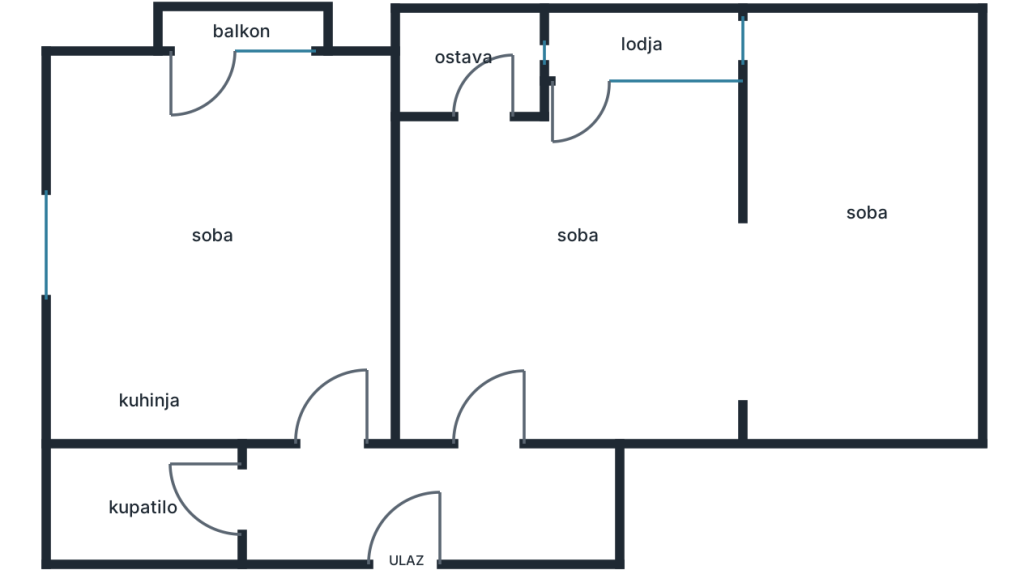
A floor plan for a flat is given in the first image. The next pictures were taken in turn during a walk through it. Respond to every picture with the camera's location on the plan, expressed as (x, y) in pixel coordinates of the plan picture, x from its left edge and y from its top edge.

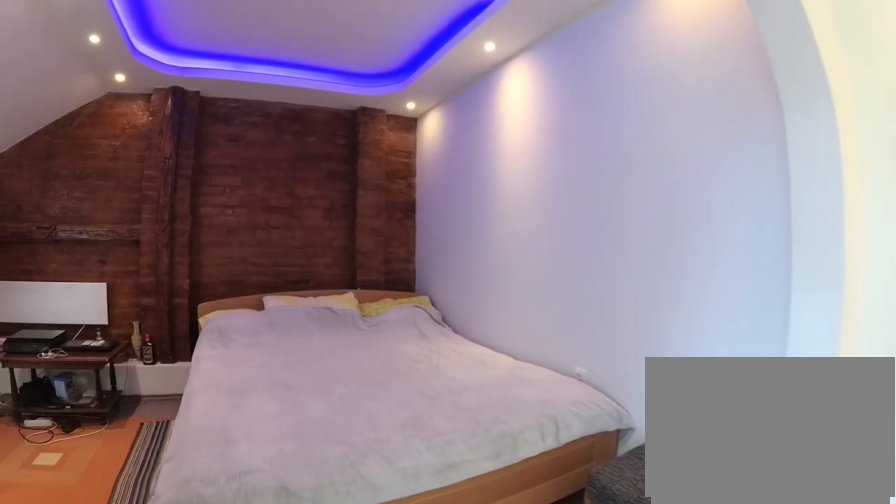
(649, 233)
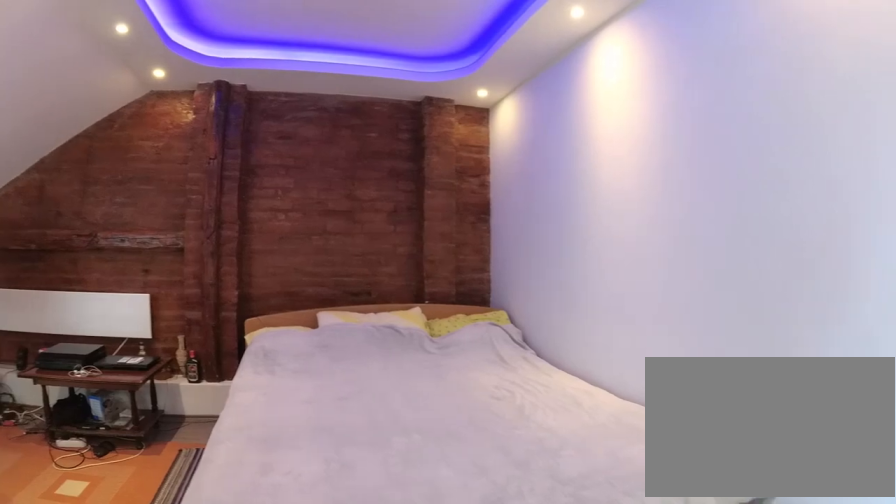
(670, 249)
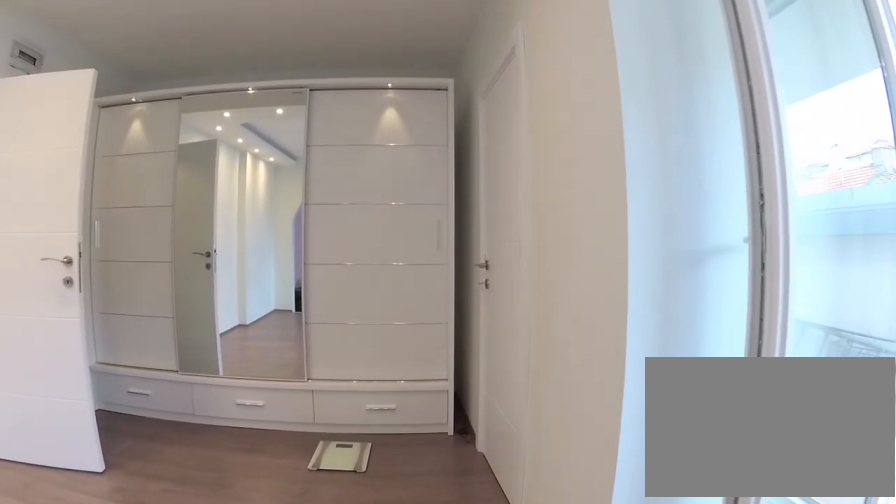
(635, 204)
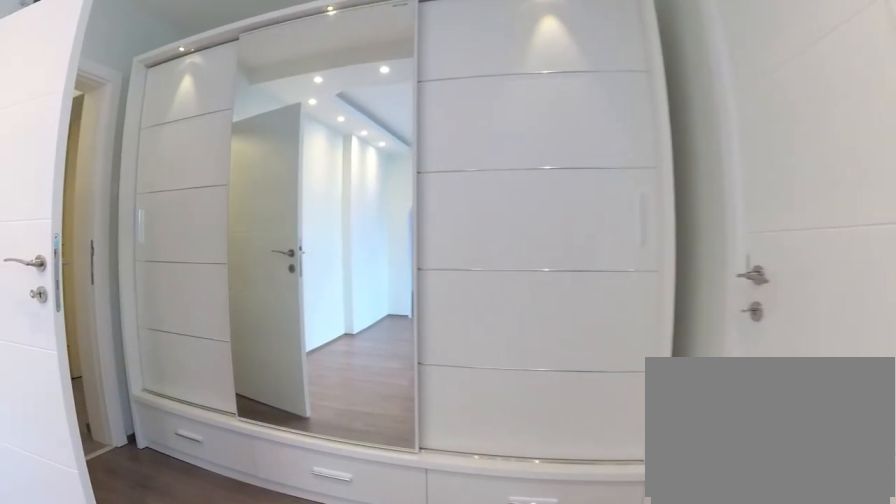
(565, 214)
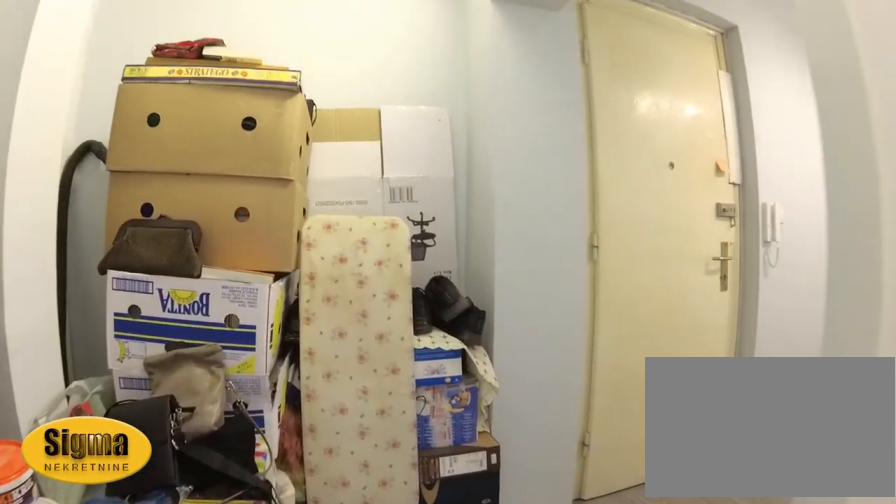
(493, 380)
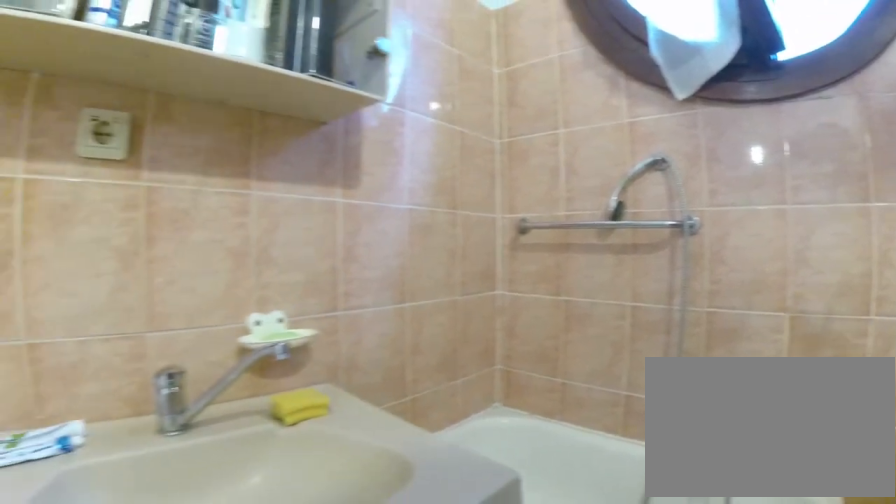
(118, 479)
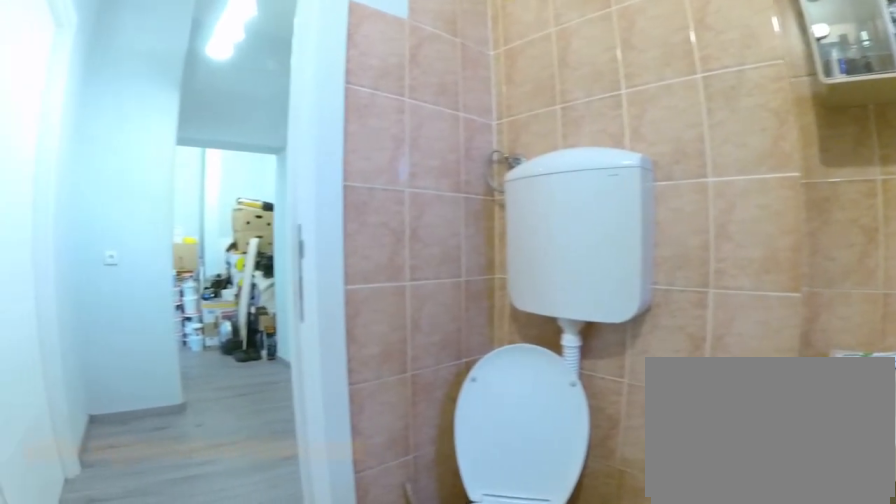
(89, 487)
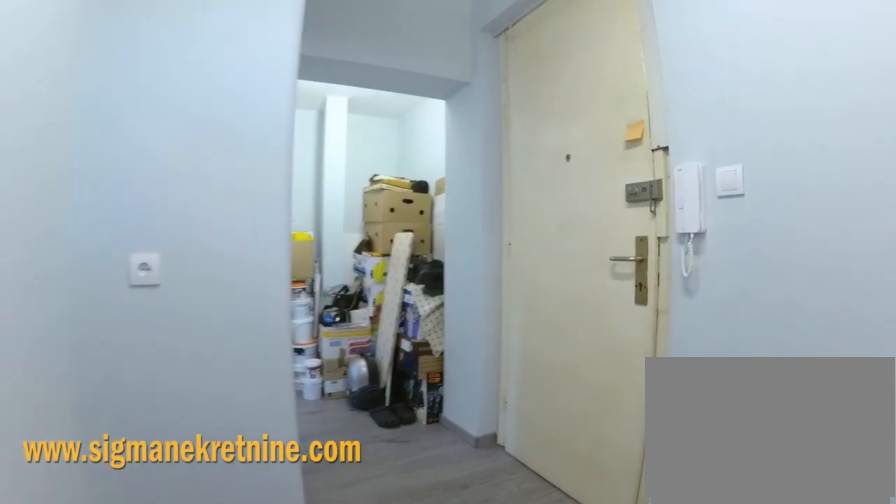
(291, 485)
